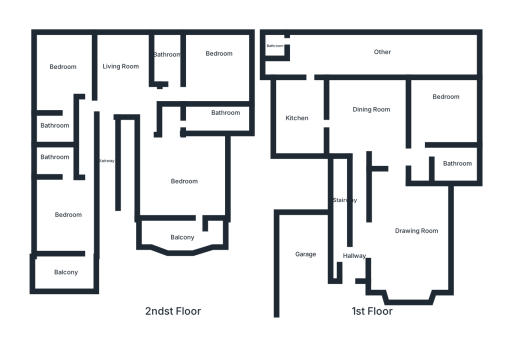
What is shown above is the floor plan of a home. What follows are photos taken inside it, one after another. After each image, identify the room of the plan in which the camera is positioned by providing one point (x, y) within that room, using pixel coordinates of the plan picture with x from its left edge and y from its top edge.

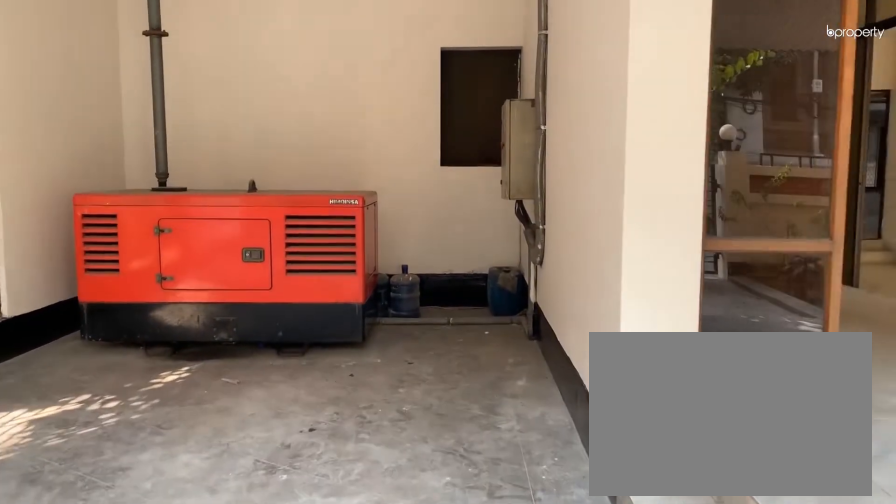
(305, 260)
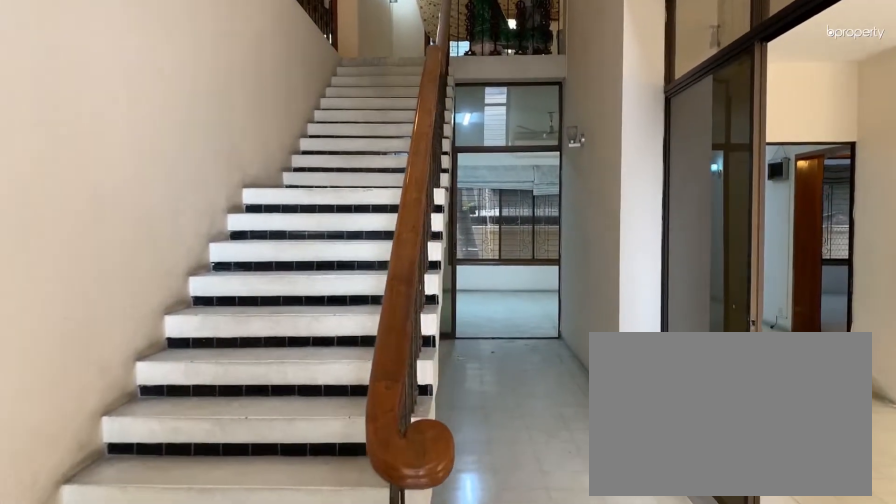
(356, 255)
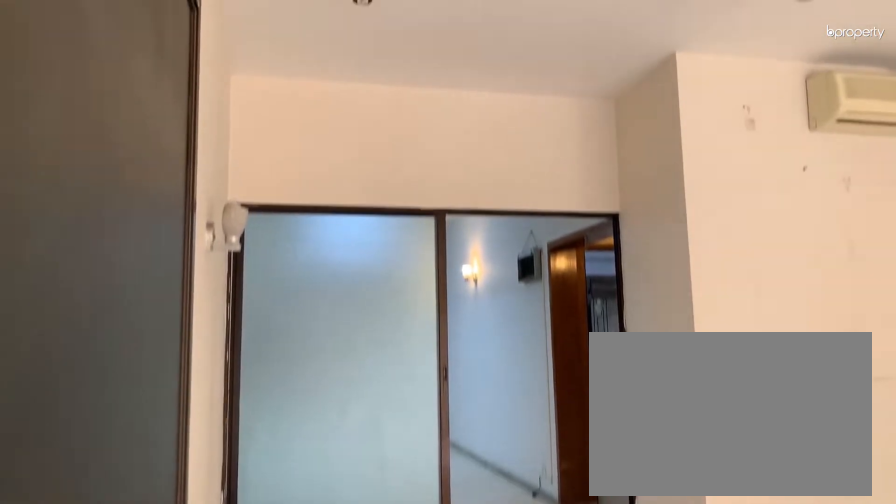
(411, 233)
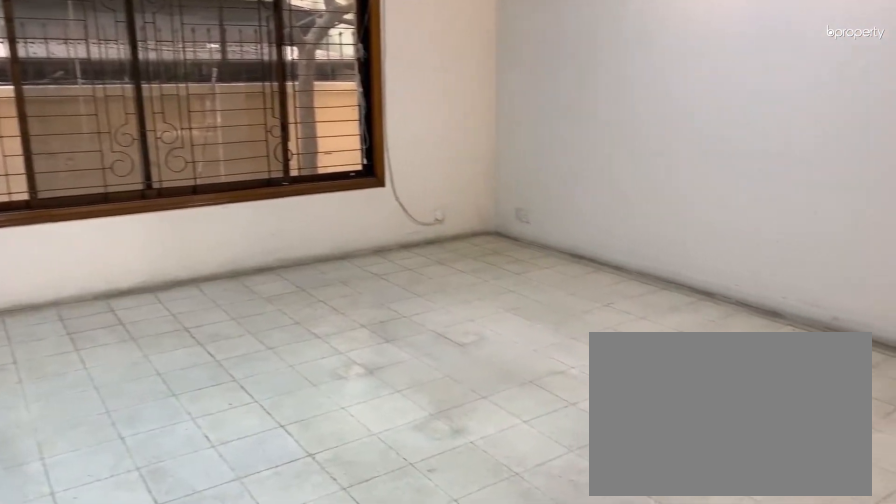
(373, 112)
